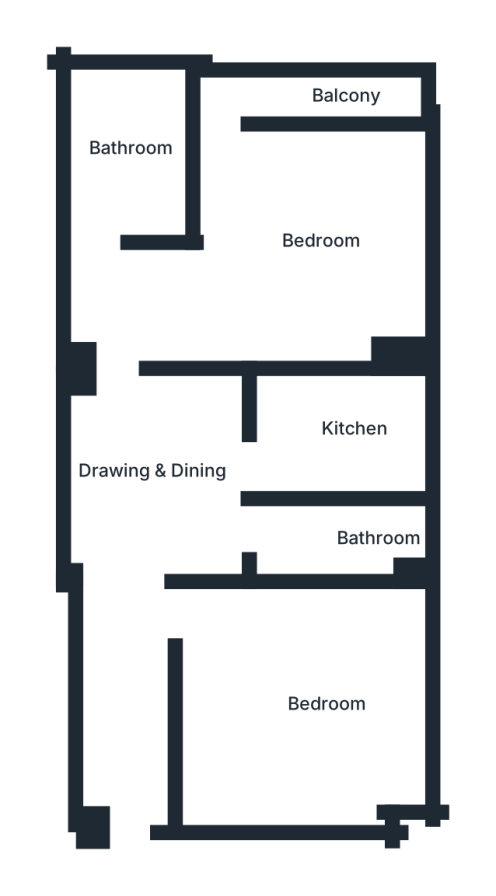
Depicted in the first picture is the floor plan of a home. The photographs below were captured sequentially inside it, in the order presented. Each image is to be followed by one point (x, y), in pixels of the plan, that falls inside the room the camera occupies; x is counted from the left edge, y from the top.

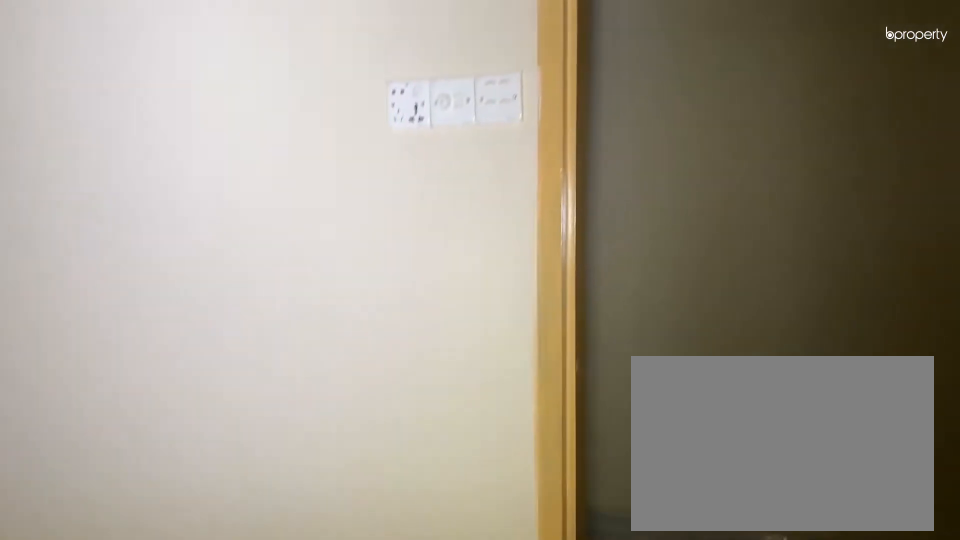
(301, 710)
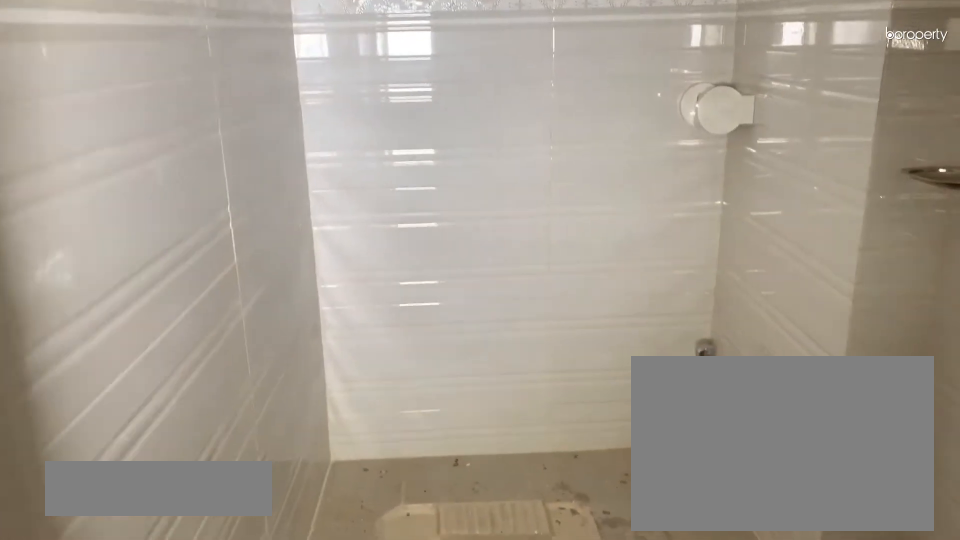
(349, 545)
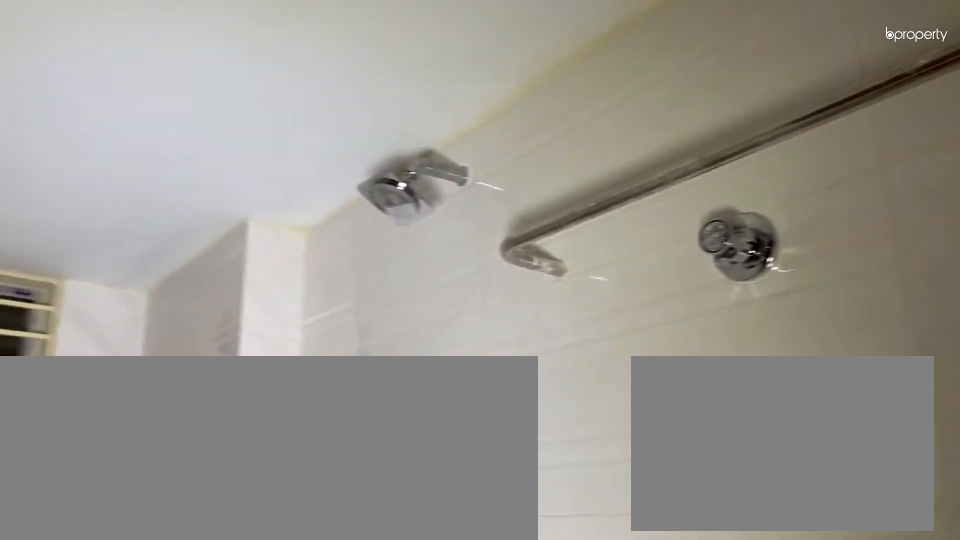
(349, 545)
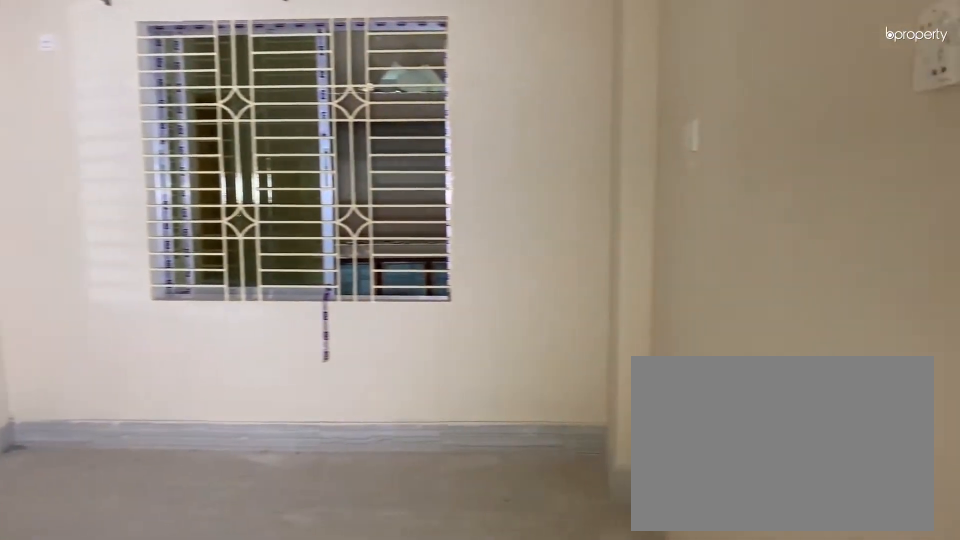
(305, 241)
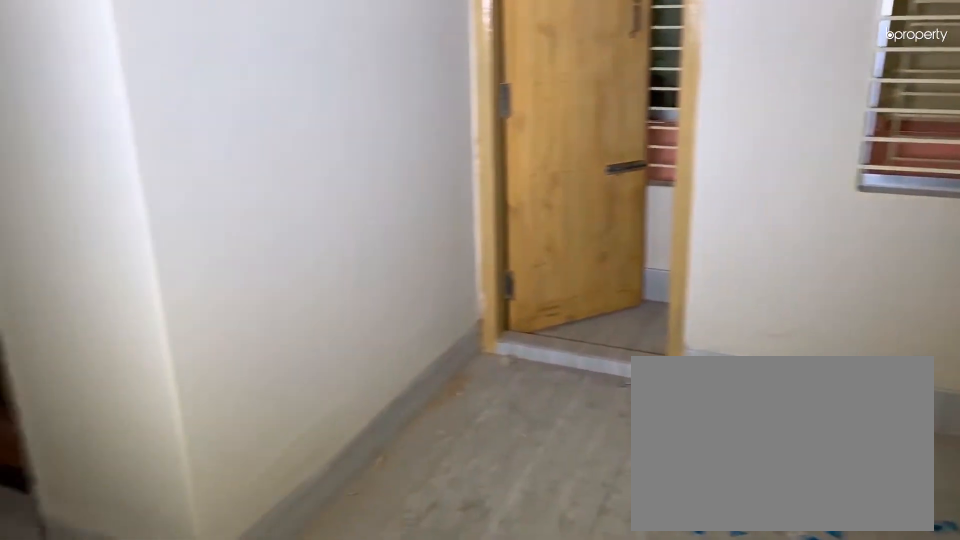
(305, 241)
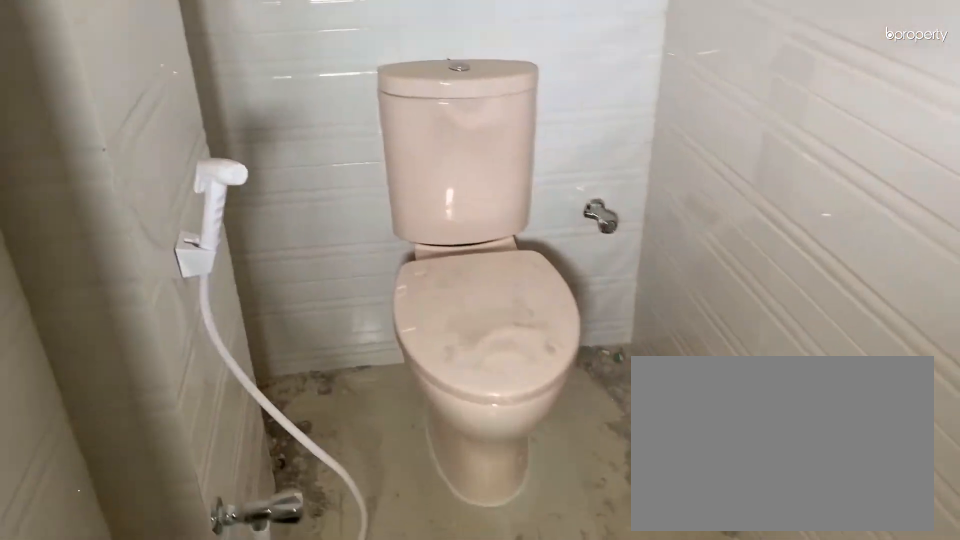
(132, 163)
